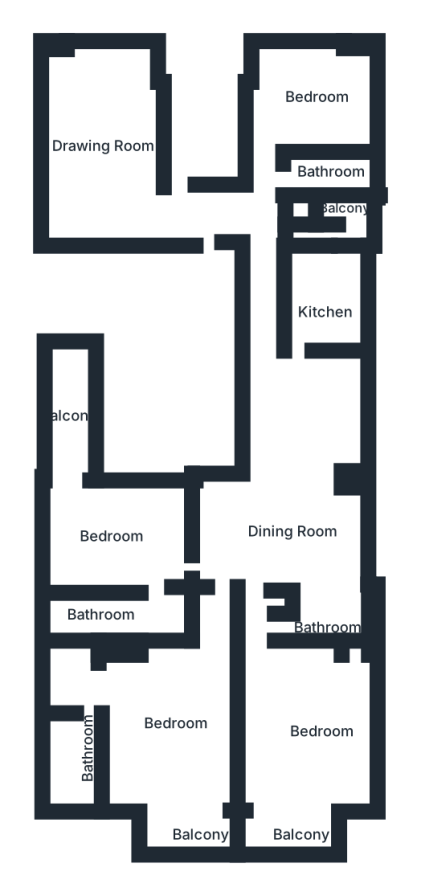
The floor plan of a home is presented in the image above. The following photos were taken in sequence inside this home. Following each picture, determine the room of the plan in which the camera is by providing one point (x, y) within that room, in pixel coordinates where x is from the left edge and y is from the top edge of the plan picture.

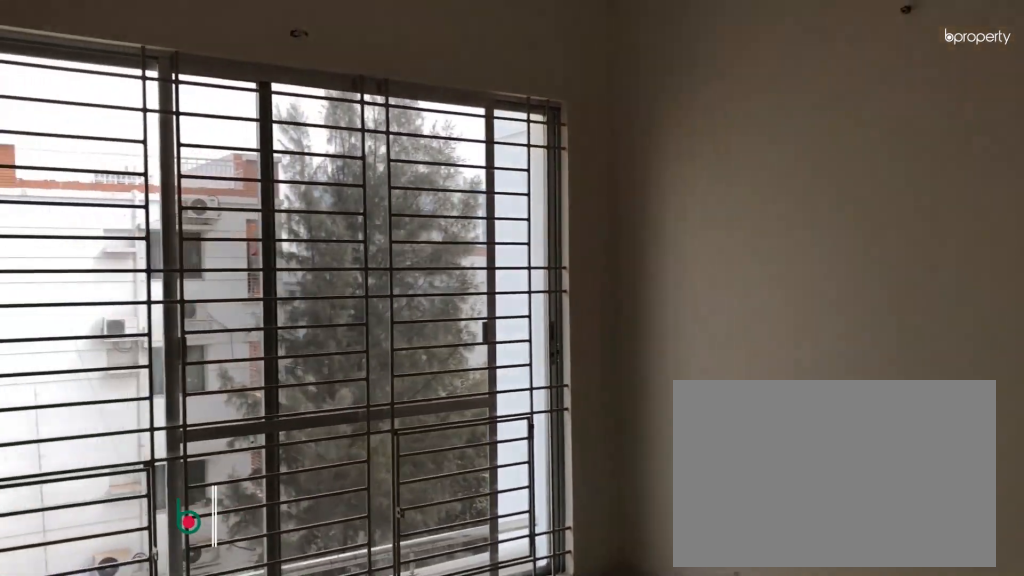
(274, 490)
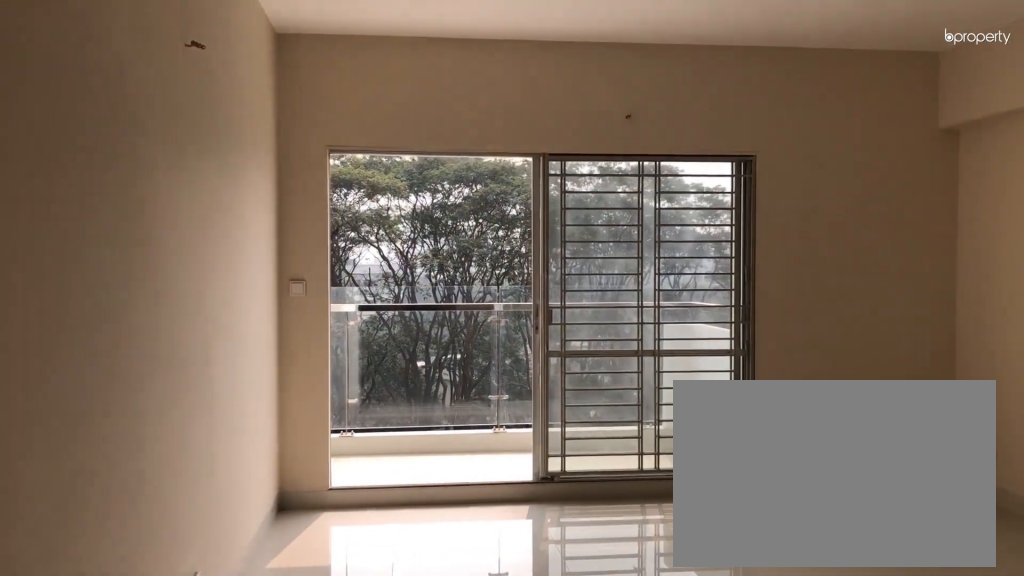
(167, 739)
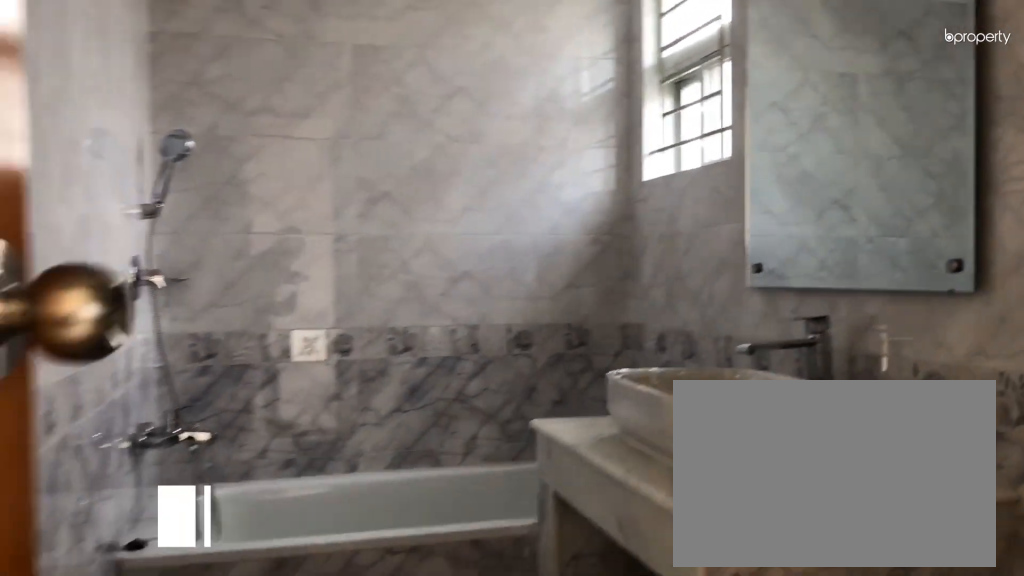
(87, 757)
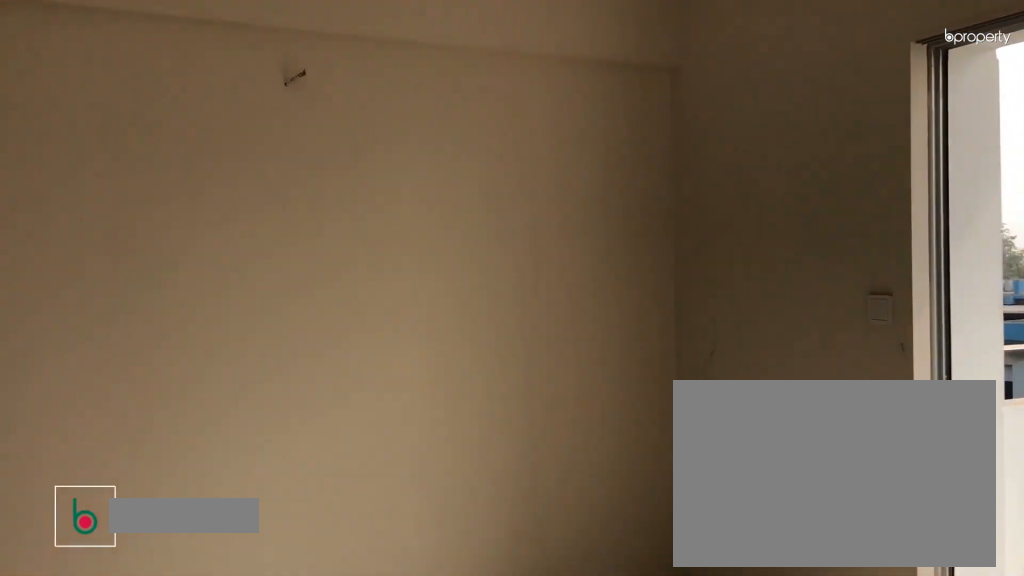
(292, 739)
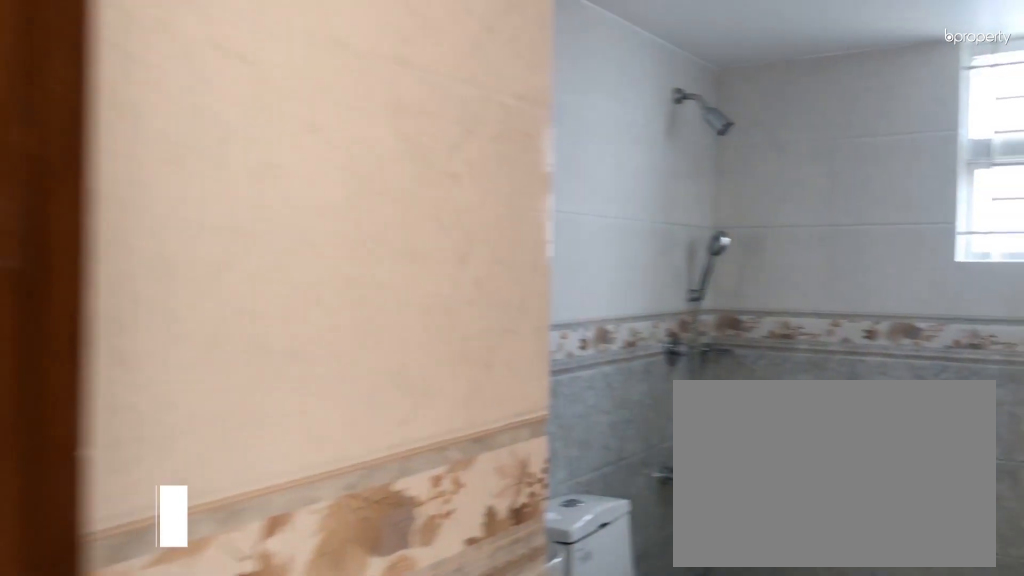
(306, 631)
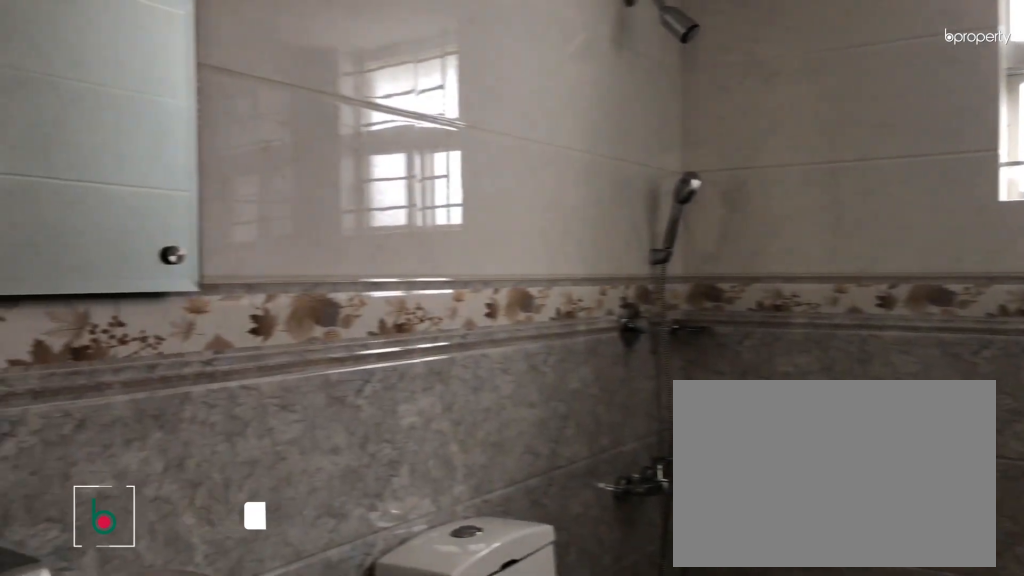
(314, 622)
